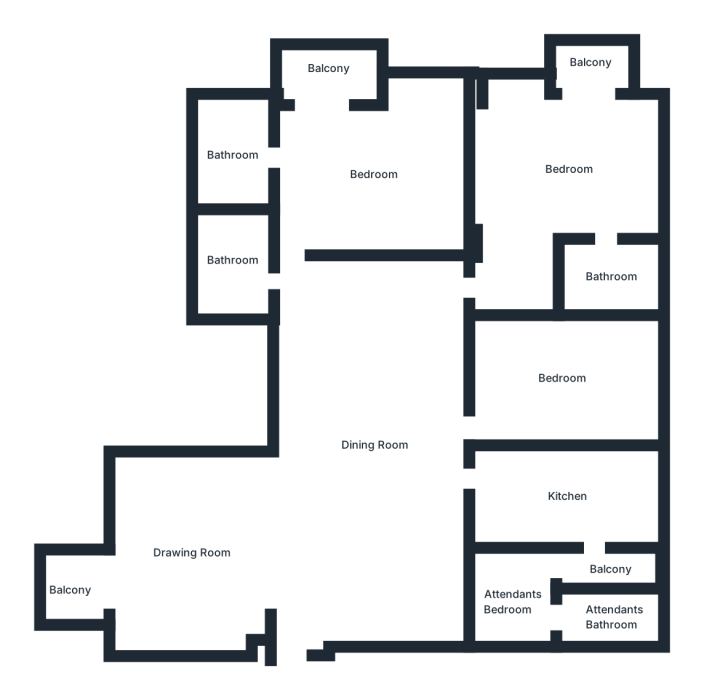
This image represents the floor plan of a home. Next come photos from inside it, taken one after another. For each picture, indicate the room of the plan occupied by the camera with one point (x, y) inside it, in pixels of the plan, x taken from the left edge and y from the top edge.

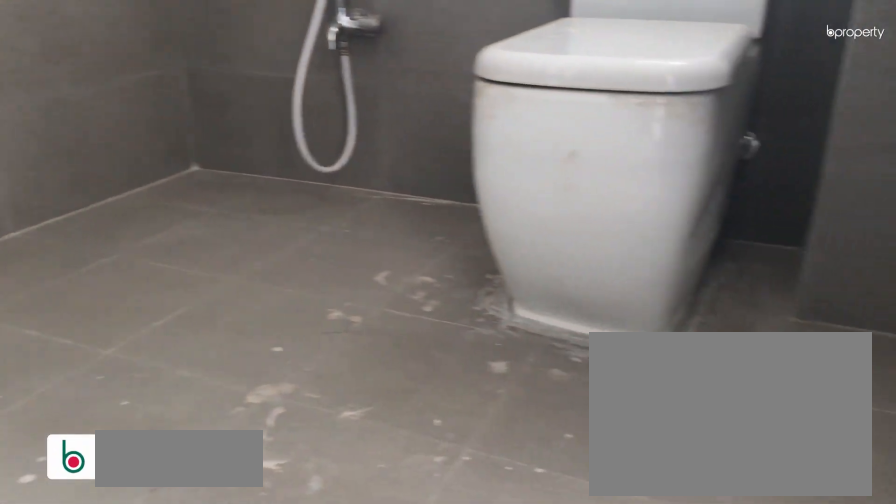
(227, 156)
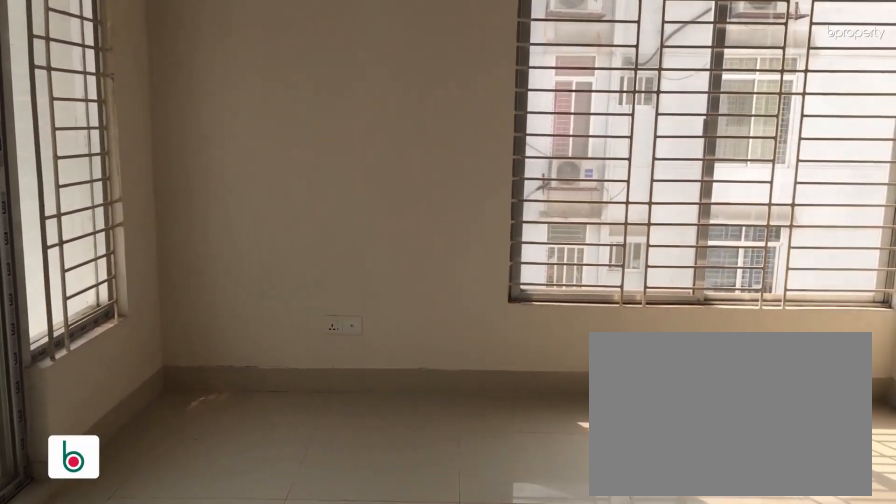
(567, 169)
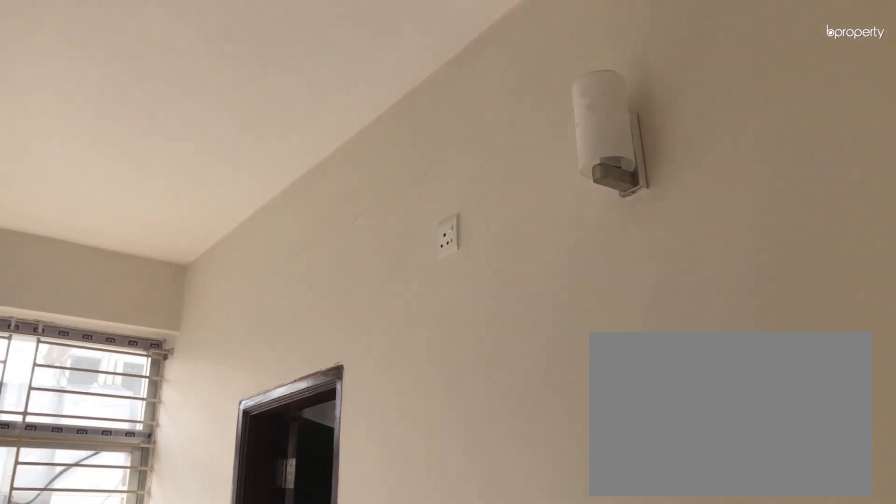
(567, 169)
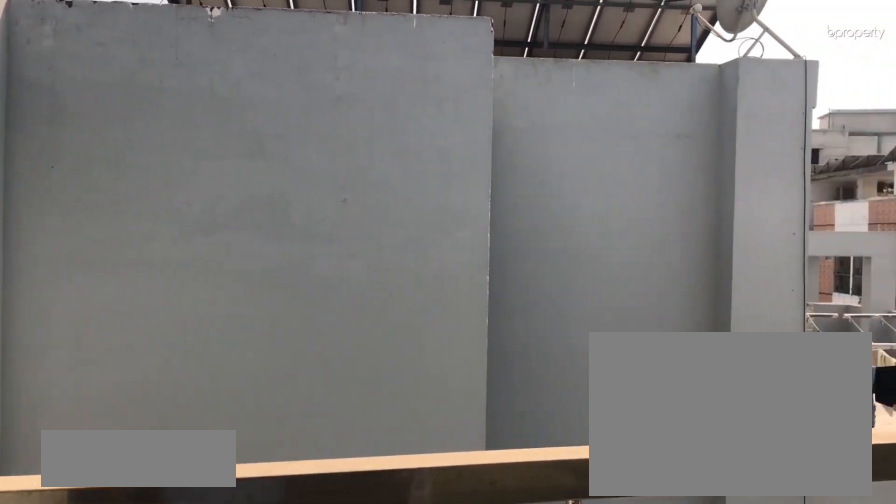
(591, 62)
